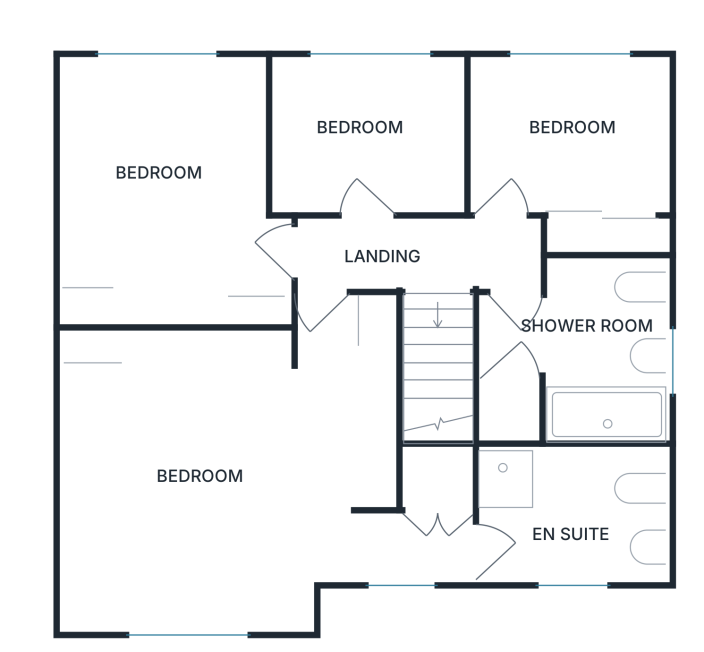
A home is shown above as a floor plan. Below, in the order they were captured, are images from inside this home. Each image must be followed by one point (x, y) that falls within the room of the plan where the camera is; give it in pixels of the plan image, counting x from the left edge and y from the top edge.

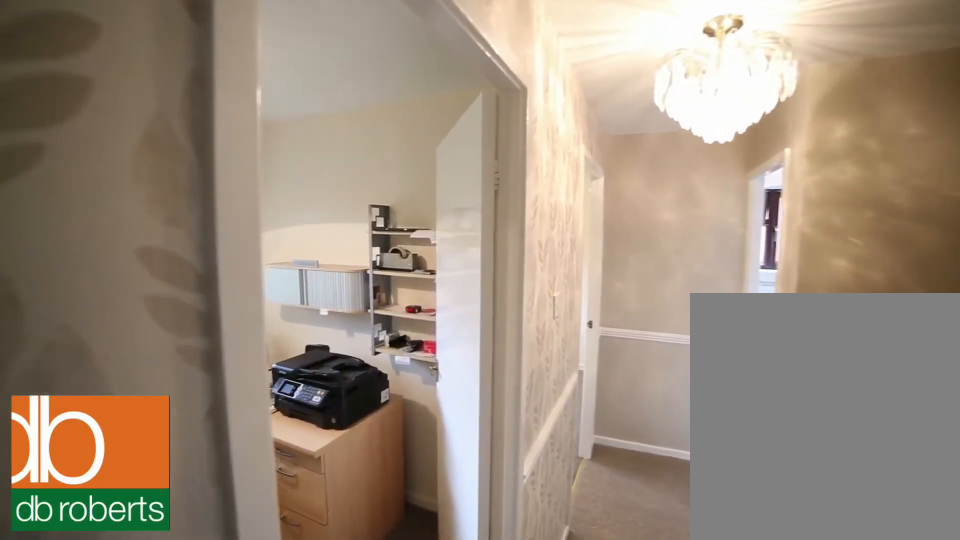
(458, 253)
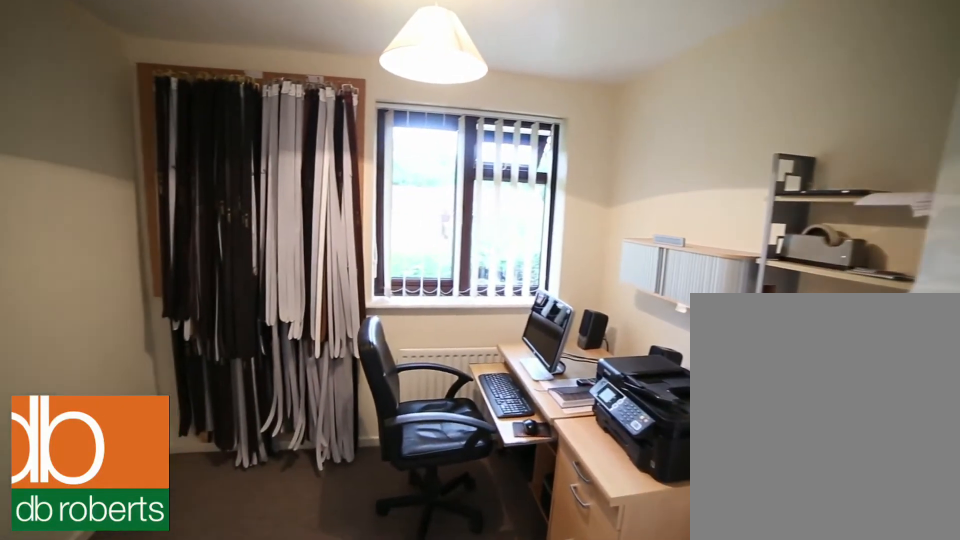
(370, 134)
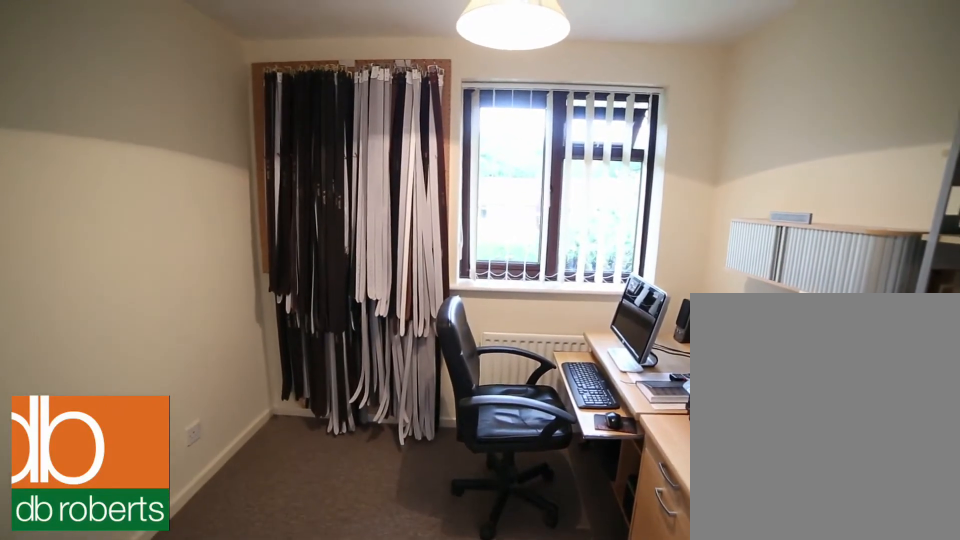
(370, 134)
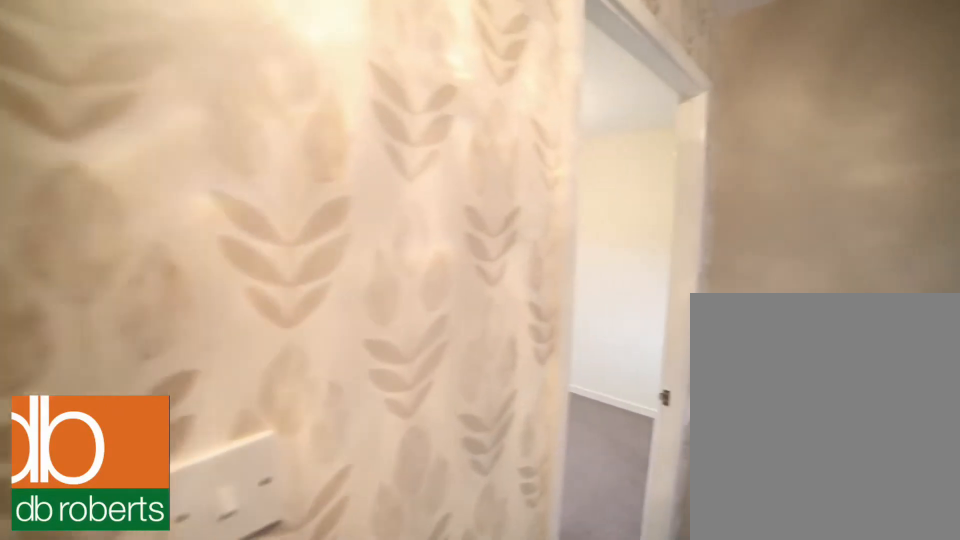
(453, 252)
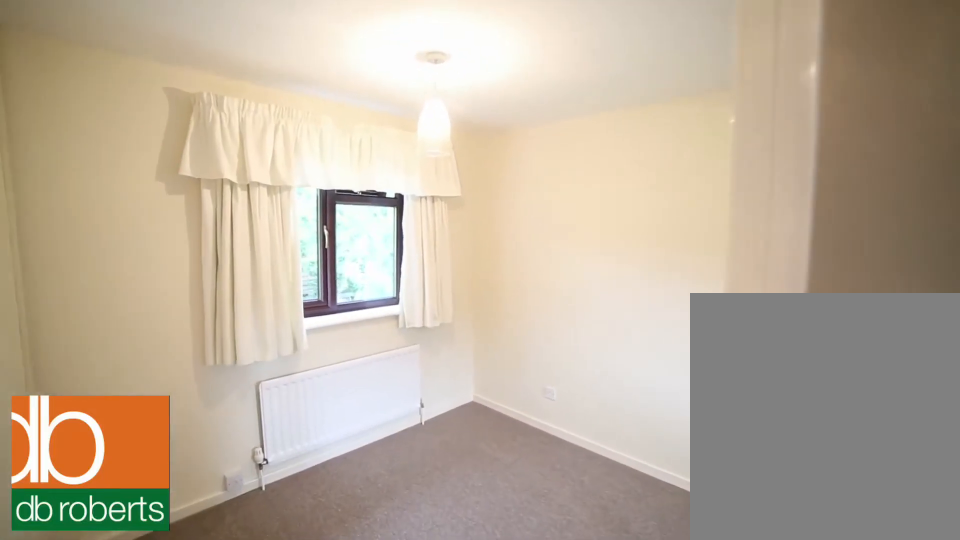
(577, 147)
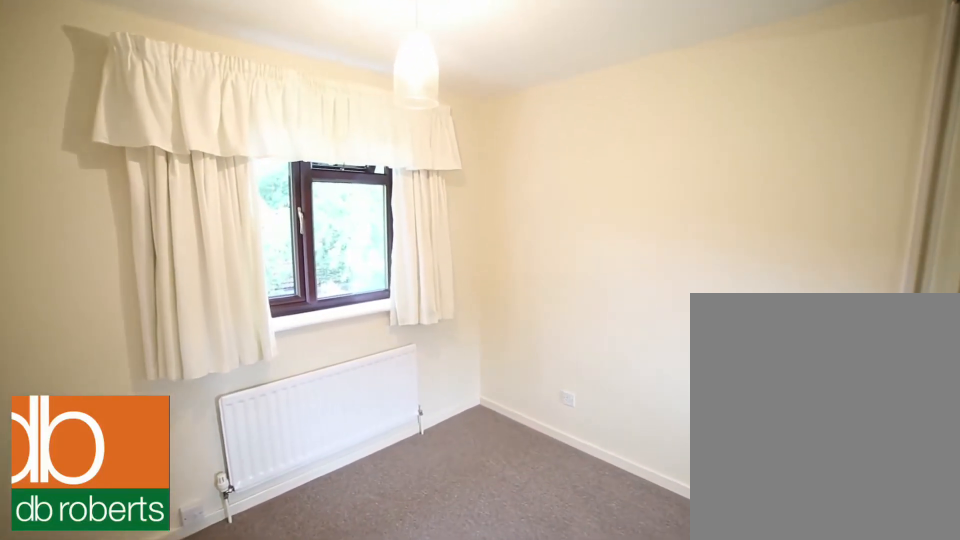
(577, 147)
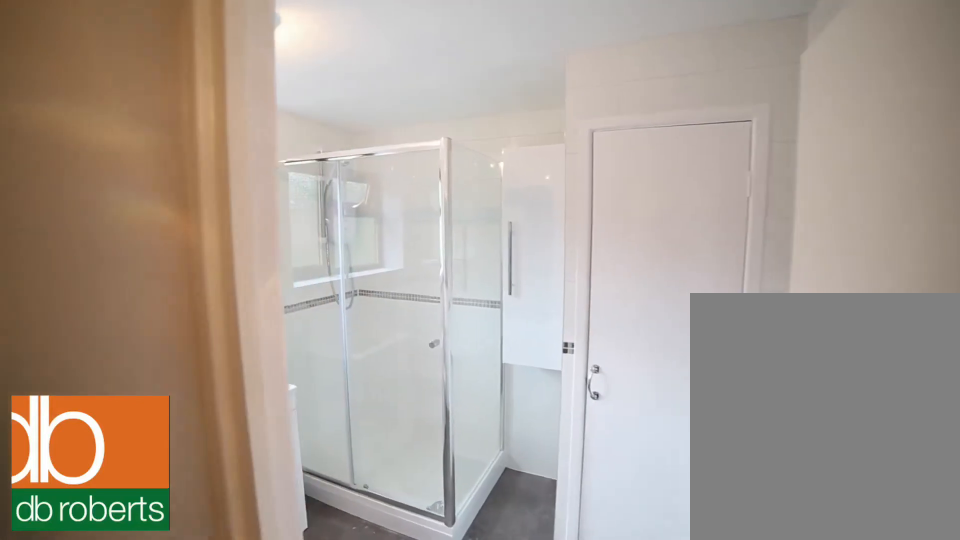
(580, 353)
